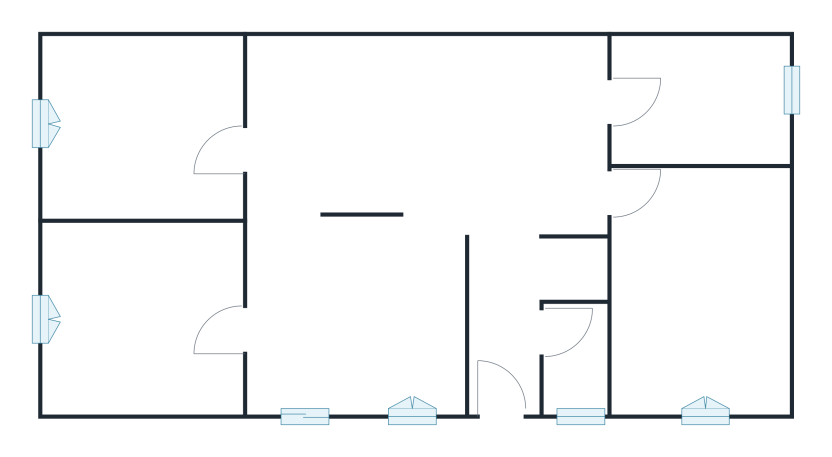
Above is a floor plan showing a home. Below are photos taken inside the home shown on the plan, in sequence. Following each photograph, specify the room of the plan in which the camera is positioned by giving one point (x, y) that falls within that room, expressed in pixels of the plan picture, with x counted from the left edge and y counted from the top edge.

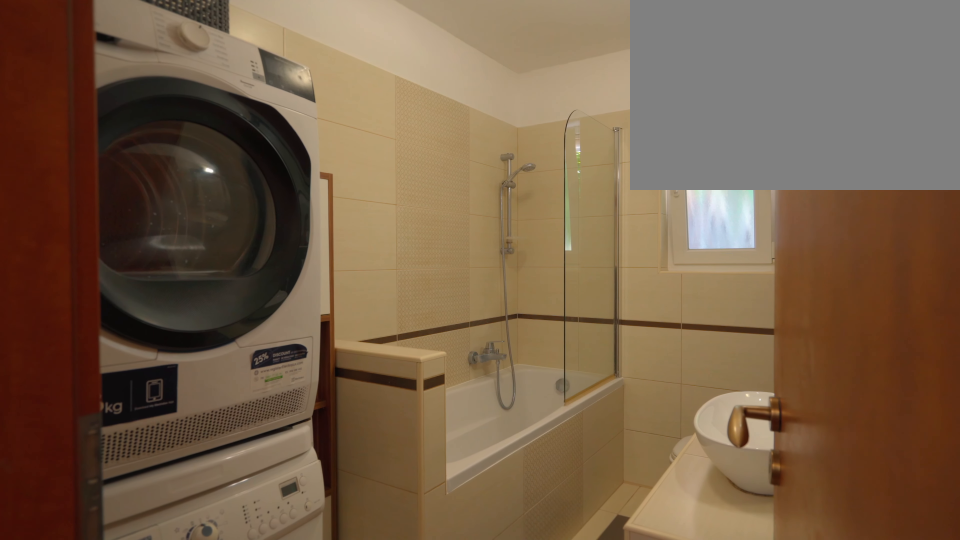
(699, 102)
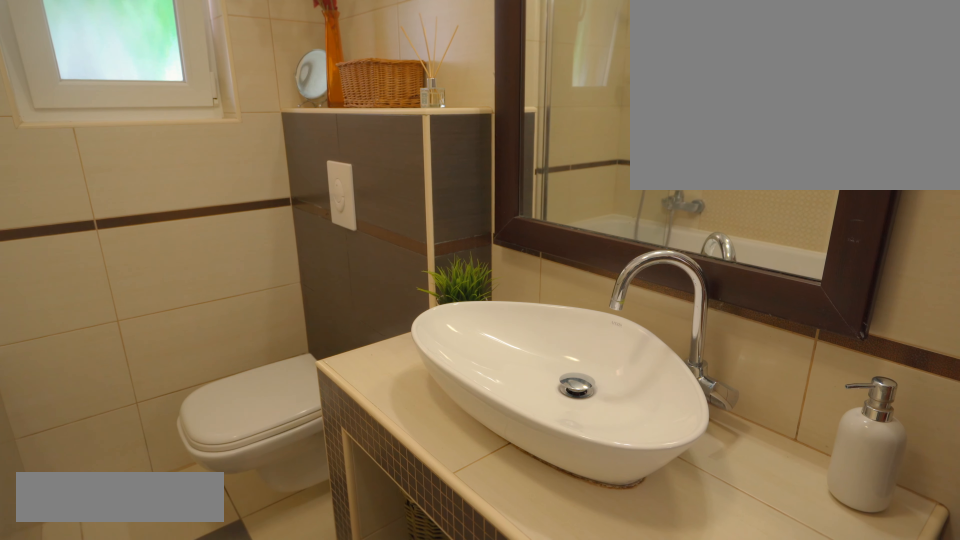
(699, 100)
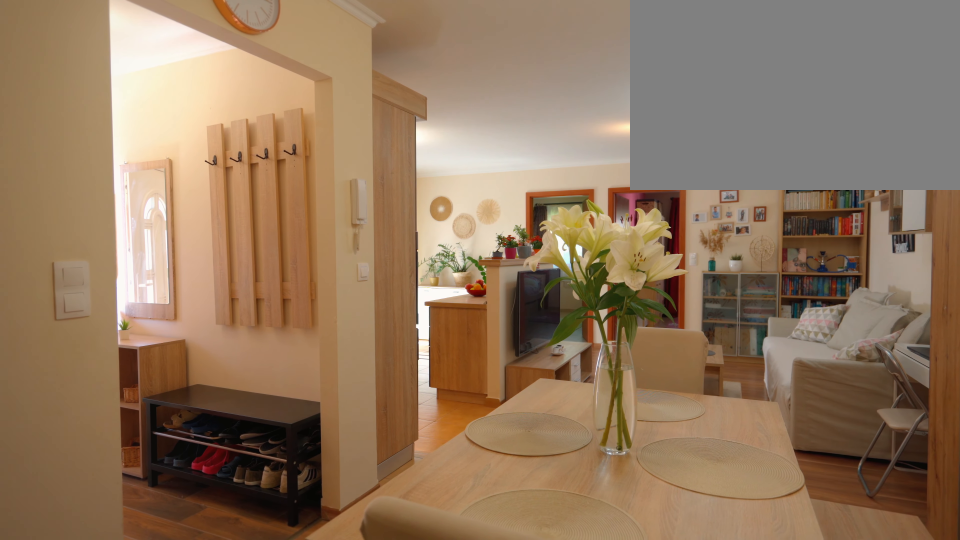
(458, 128)
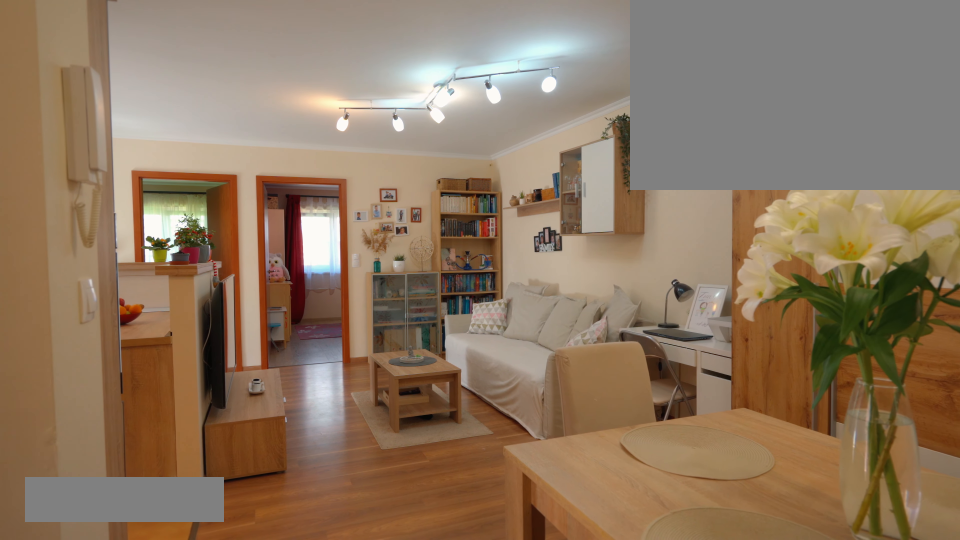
(458, 128)
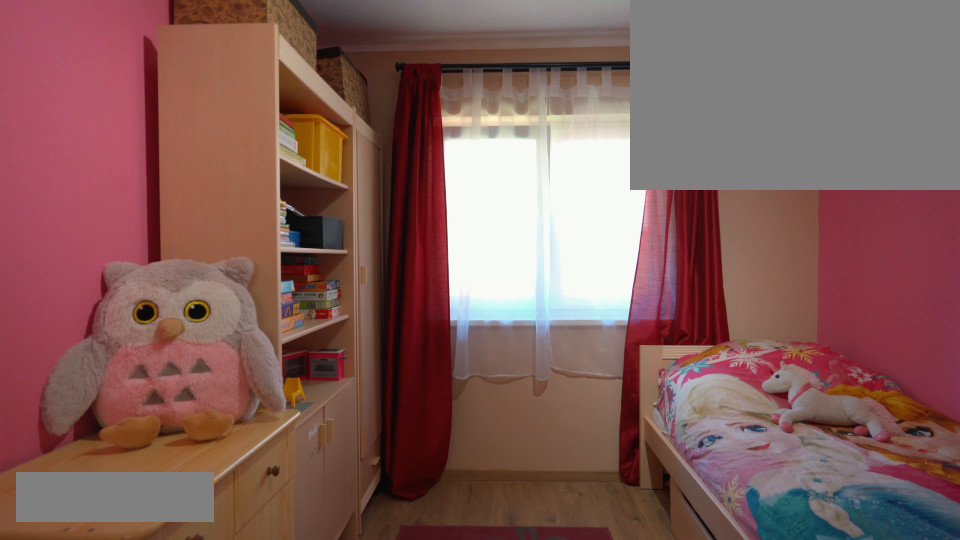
(144, 123)
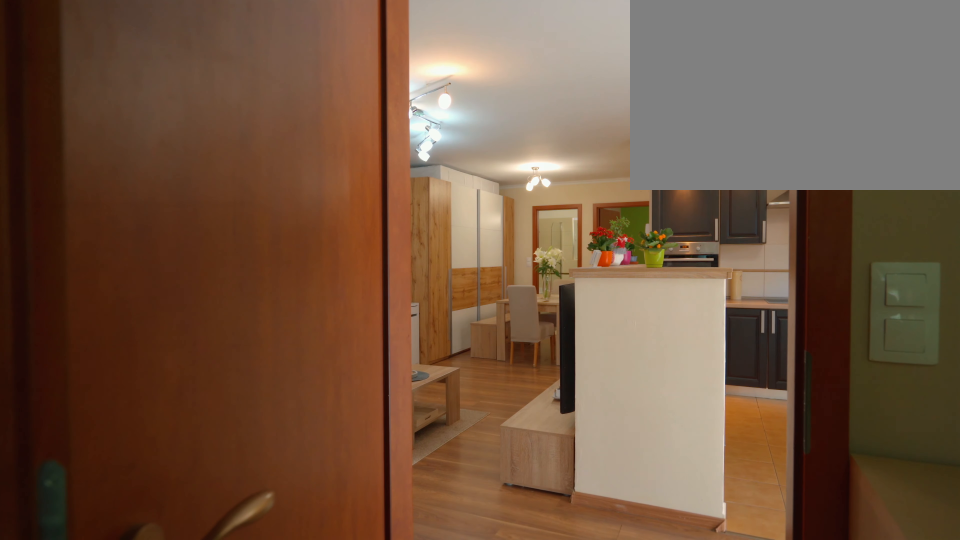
(142, 307)
